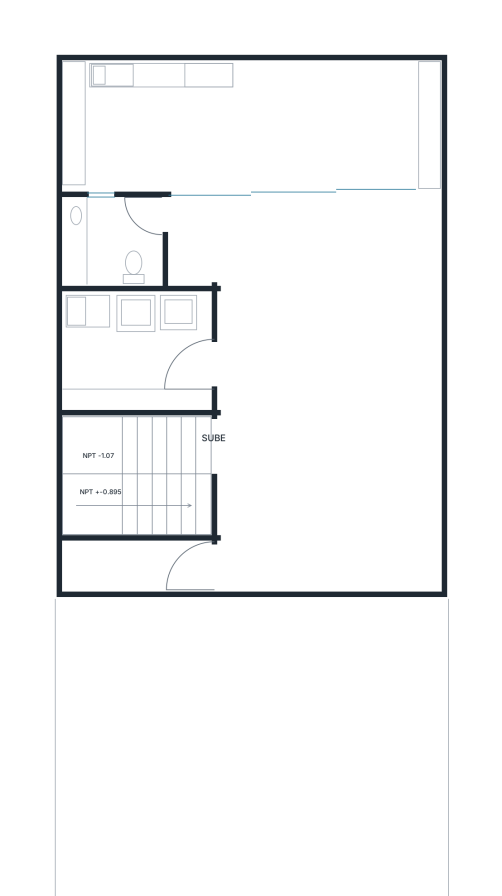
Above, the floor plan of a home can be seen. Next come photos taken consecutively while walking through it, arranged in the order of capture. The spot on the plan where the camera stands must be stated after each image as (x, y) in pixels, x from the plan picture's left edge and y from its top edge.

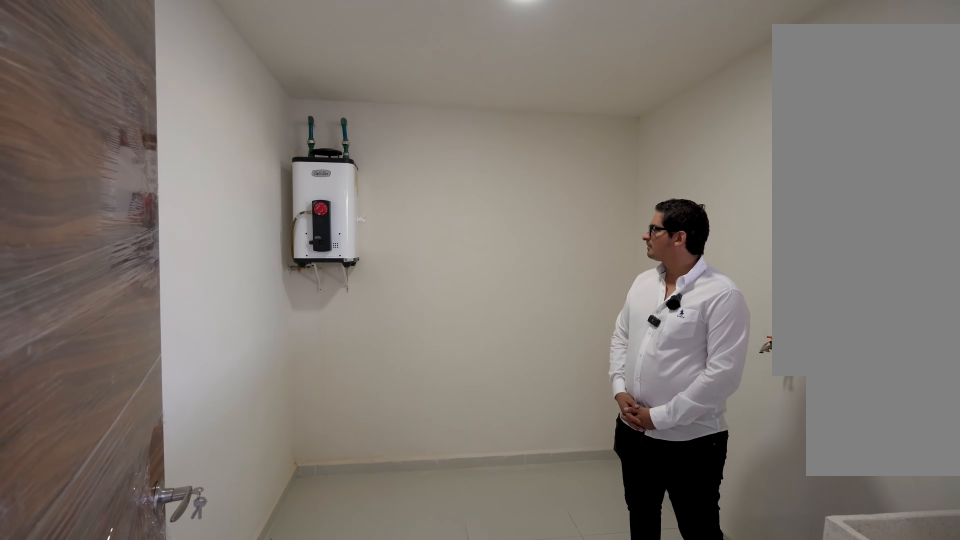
(99, 368)
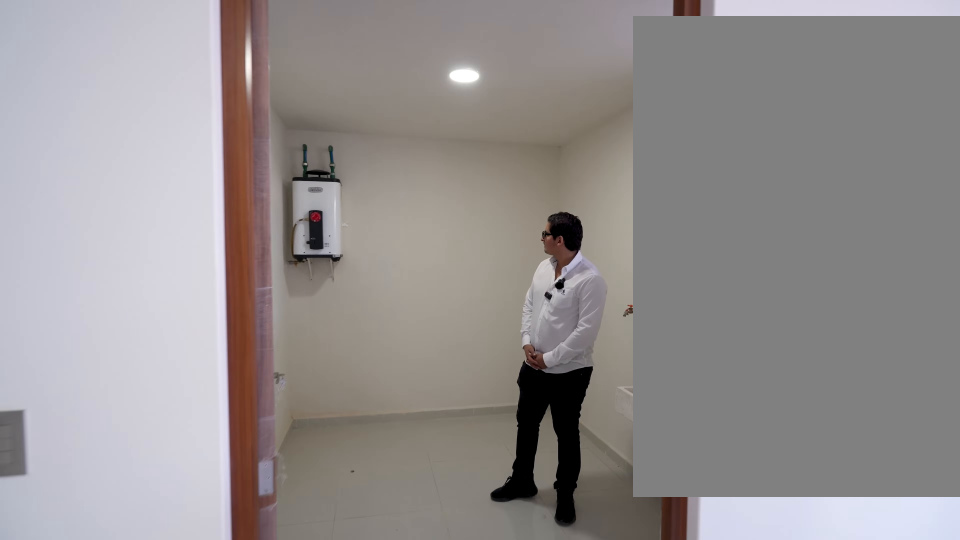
(338, 369)
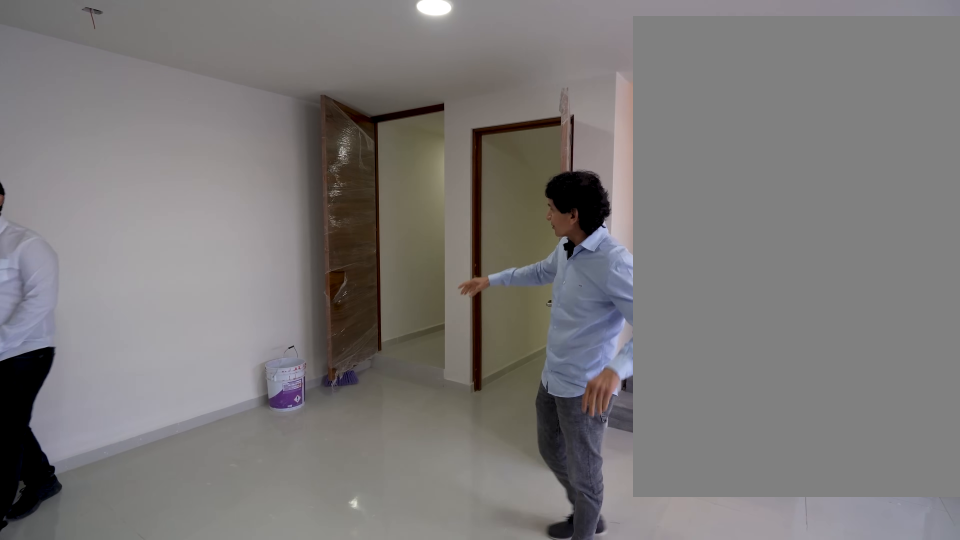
(391, 408)
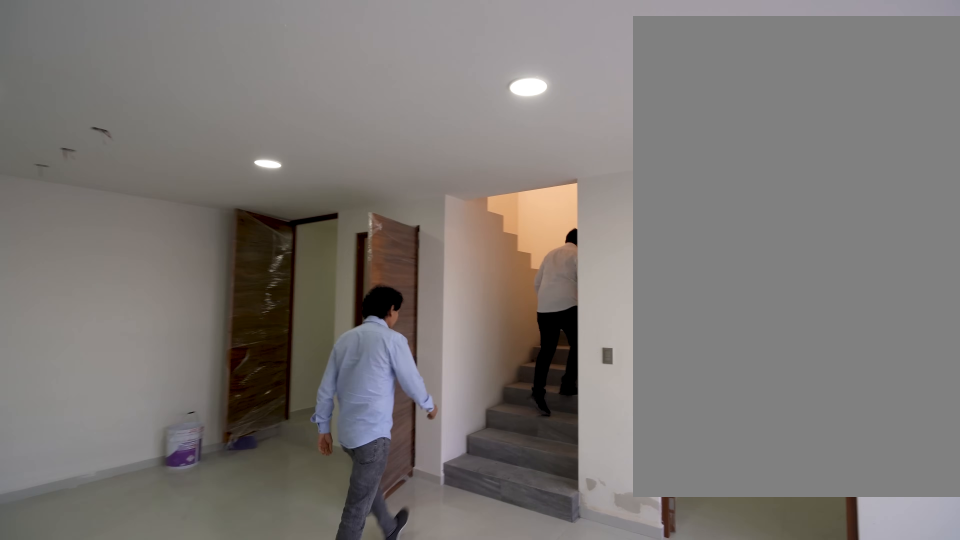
(348, 440)
